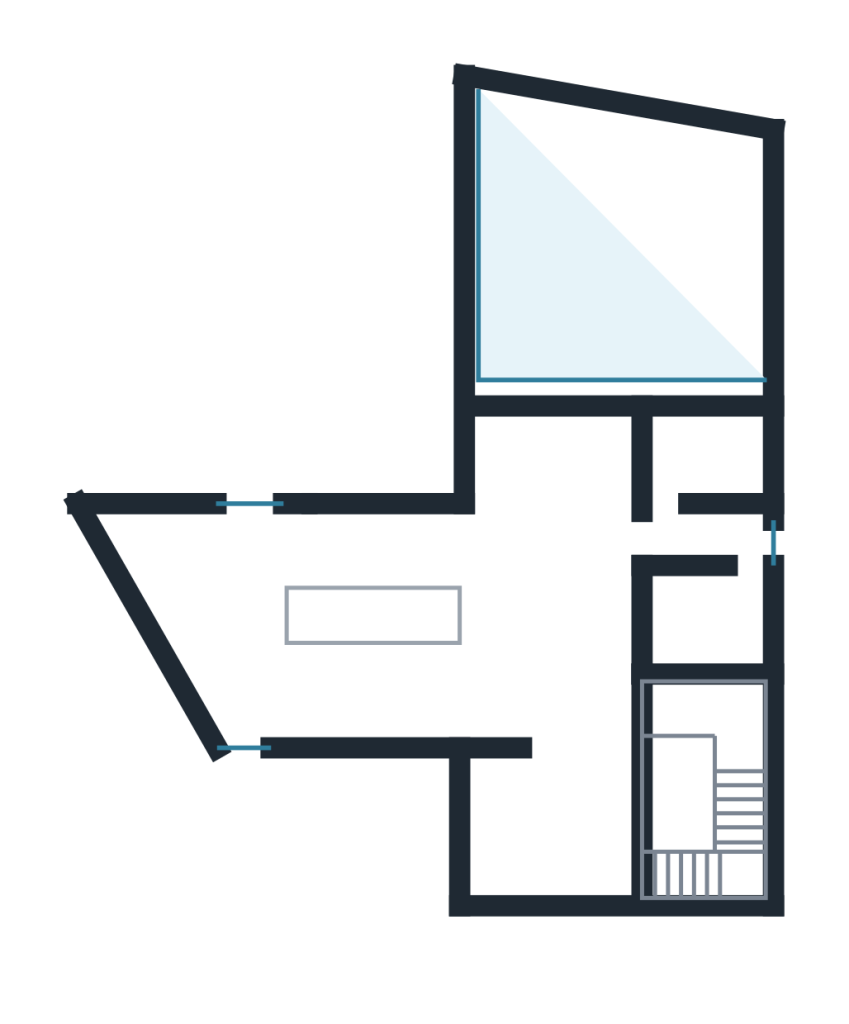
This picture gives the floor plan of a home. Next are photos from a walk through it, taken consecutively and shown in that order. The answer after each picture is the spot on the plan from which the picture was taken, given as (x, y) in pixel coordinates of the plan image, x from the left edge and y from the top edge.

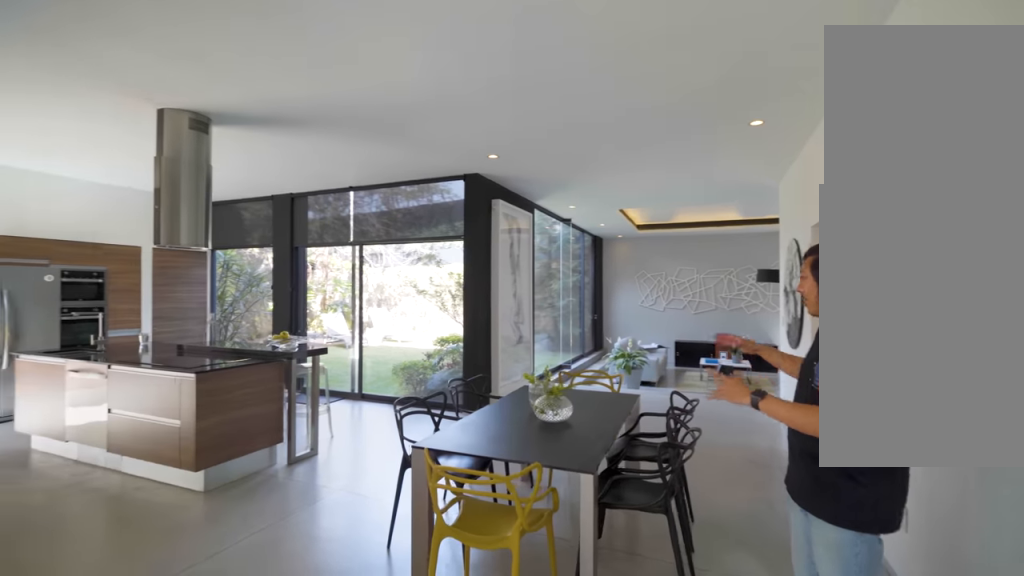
(585, 797)
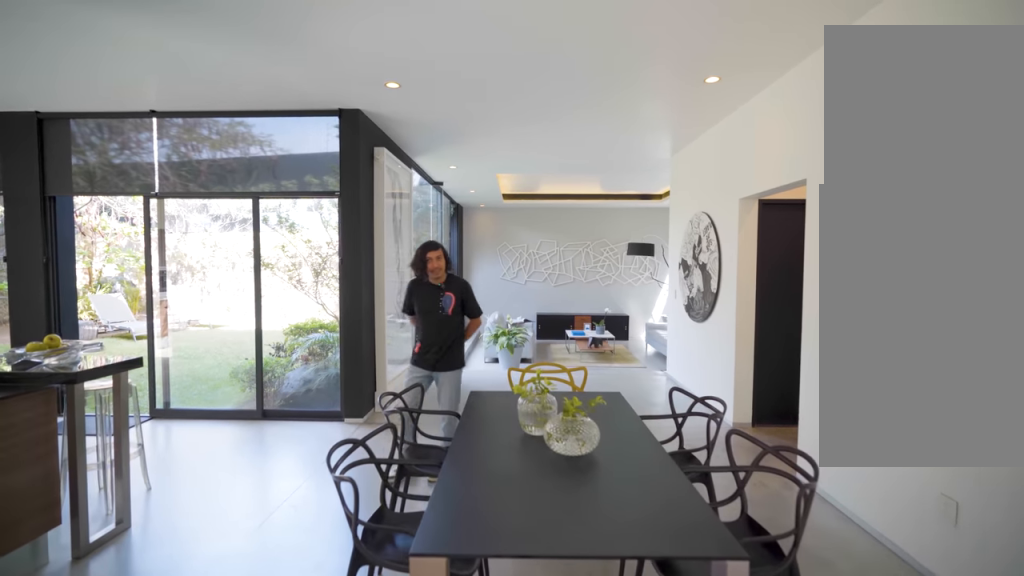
(554, 711)
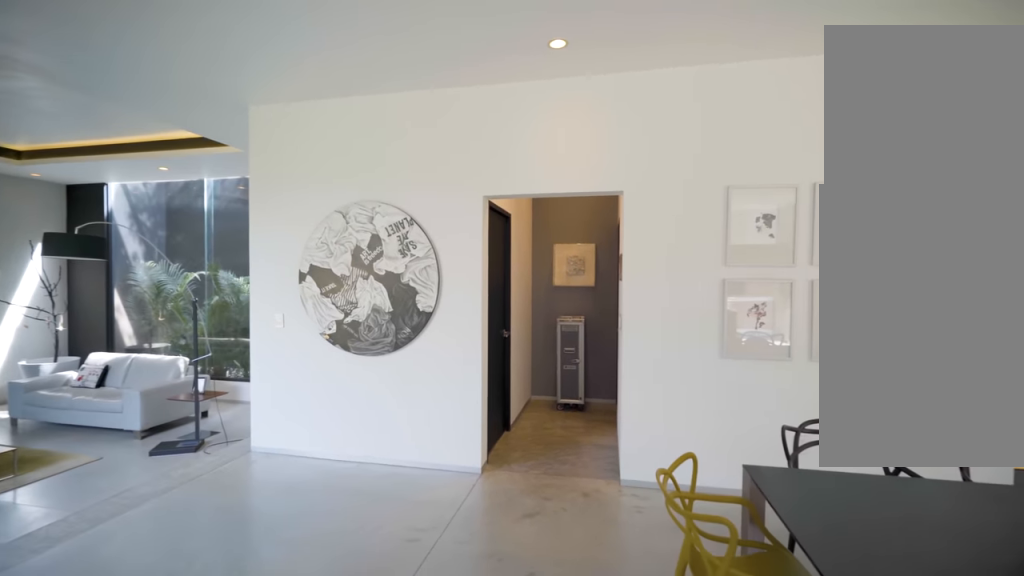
(532, 537)
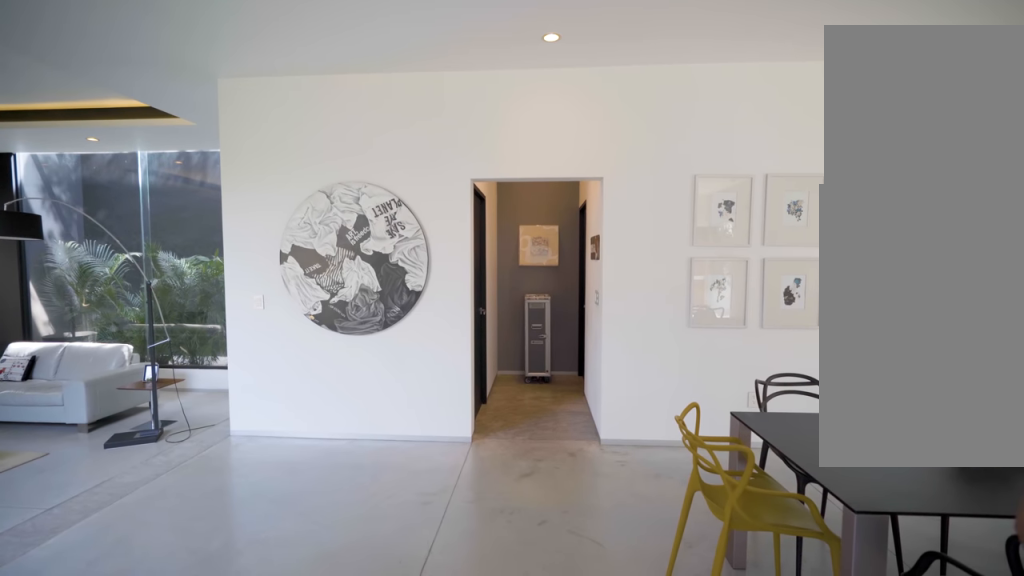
(464, 556)
